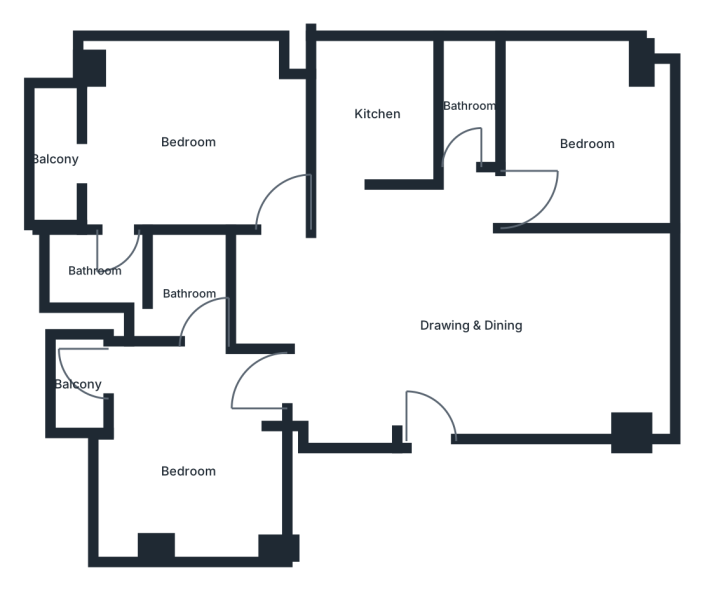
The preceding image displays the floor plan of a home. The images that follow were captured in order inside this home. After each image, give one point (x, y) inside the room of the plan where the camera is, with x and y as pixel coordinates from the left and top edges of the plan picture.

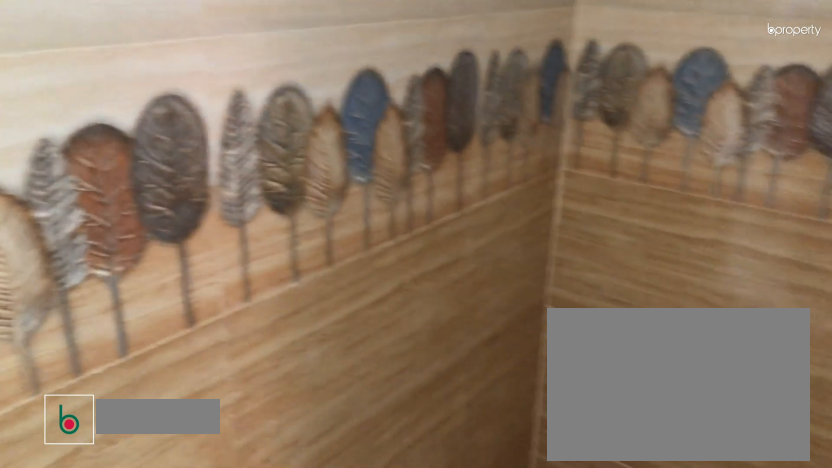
(96, 270)
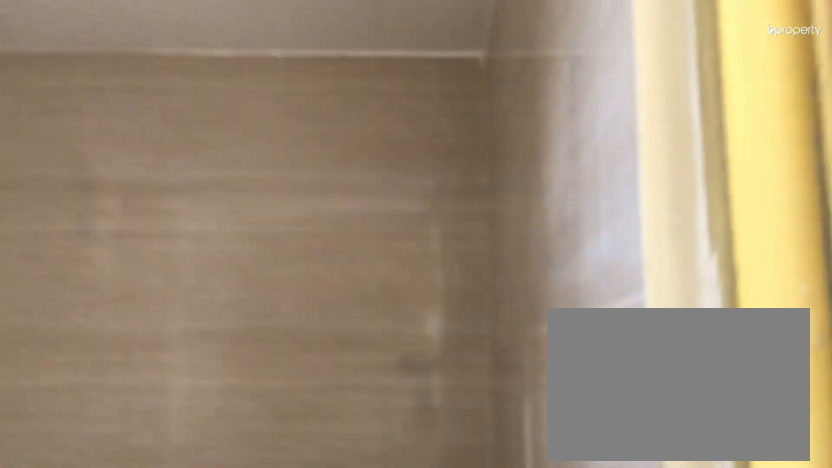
(96, 270)
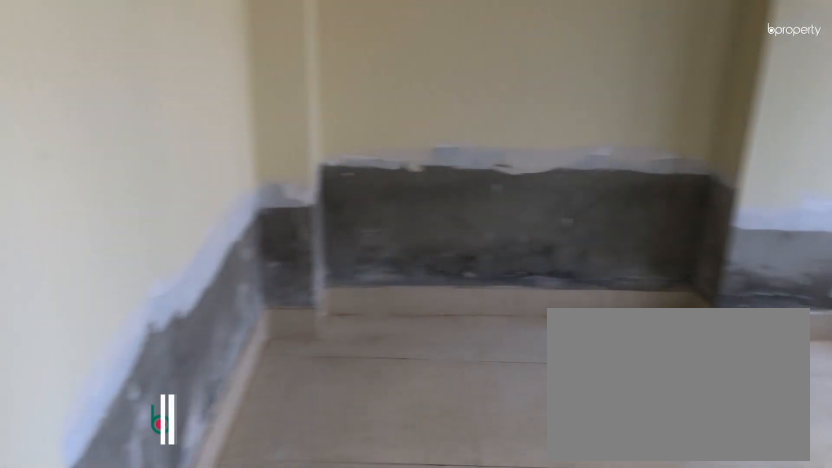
(188, 472)
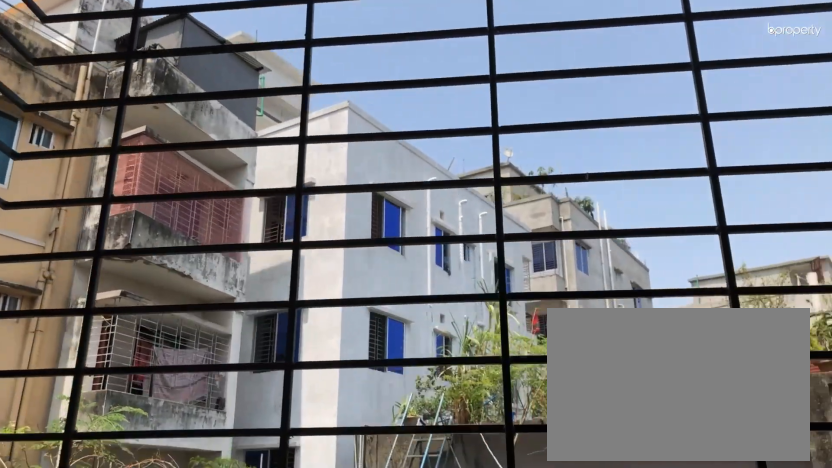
(80, 383)
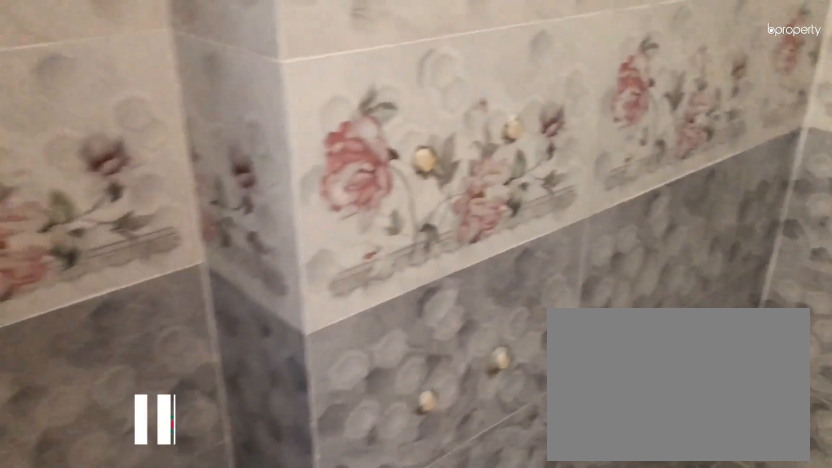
(190, 294)
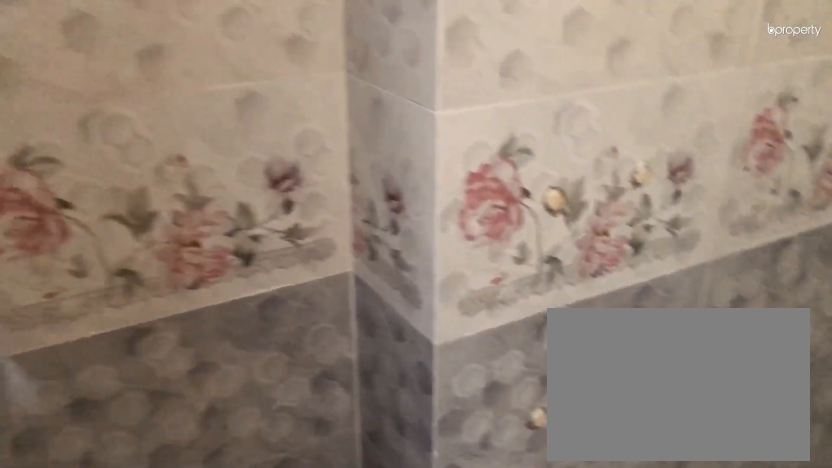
(190, 294)
